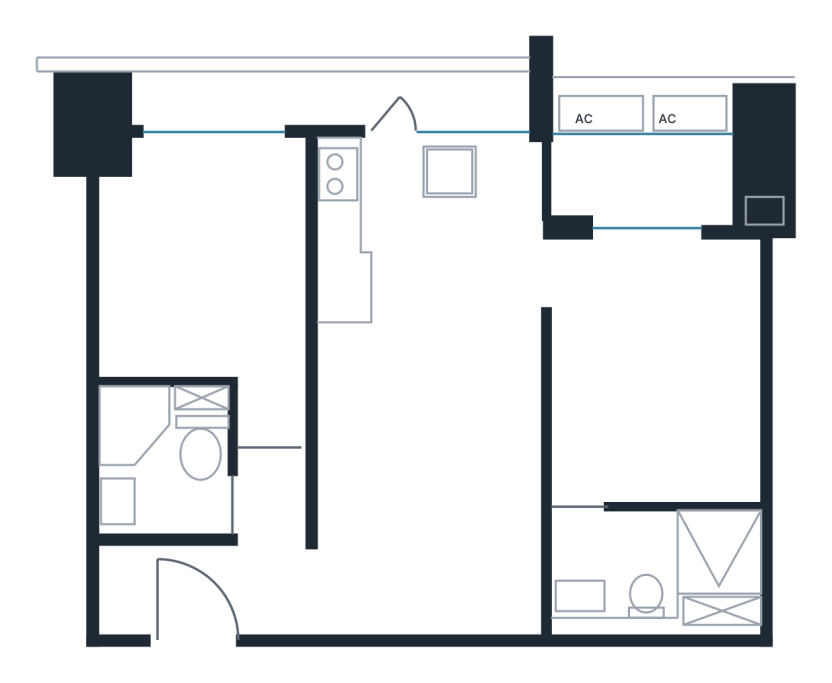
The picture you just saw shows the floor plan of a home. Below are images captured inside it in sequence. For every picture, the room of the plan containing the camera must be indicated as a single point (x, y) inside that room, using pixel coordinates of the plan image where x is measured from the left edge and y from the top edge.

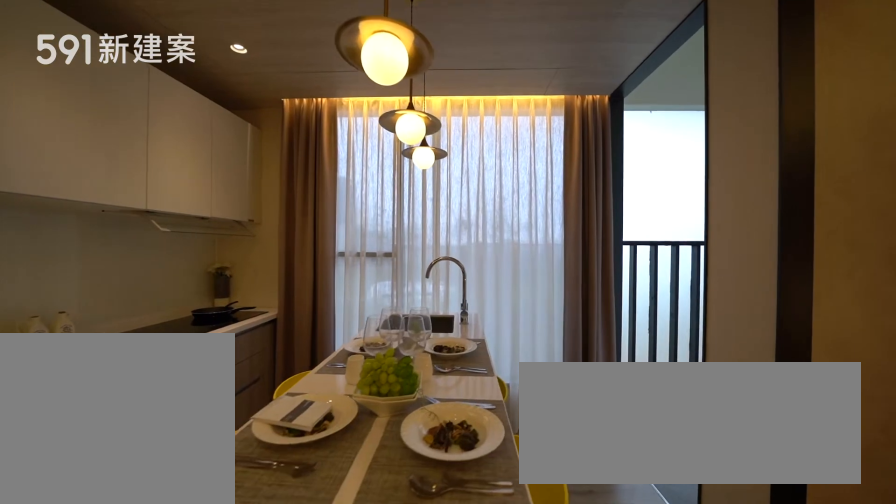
(449, 258)
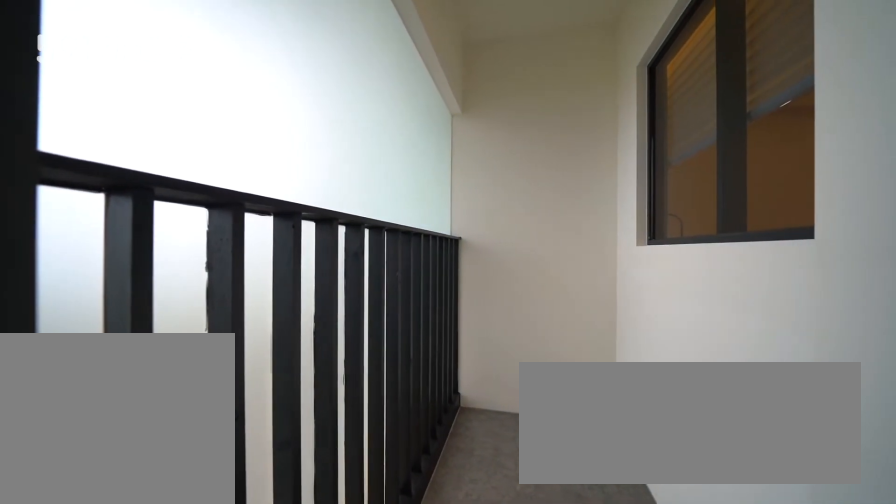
(649, 182)
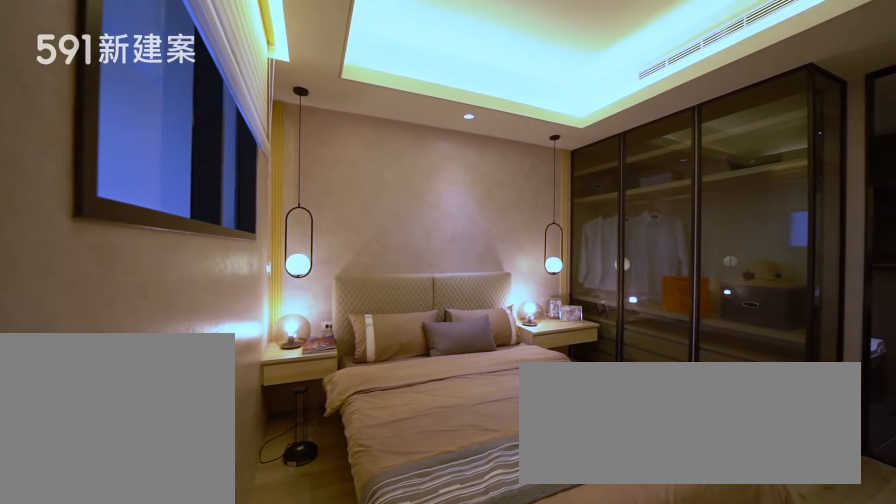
(656, 373)
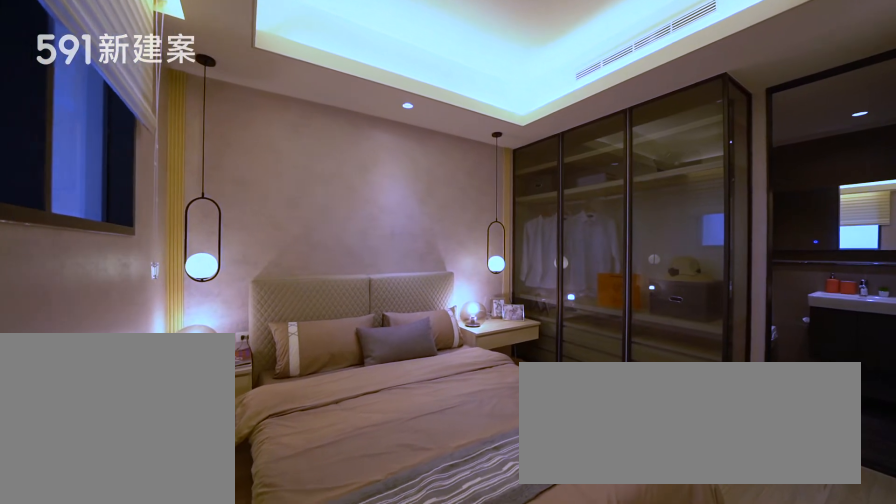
(656, 373)
